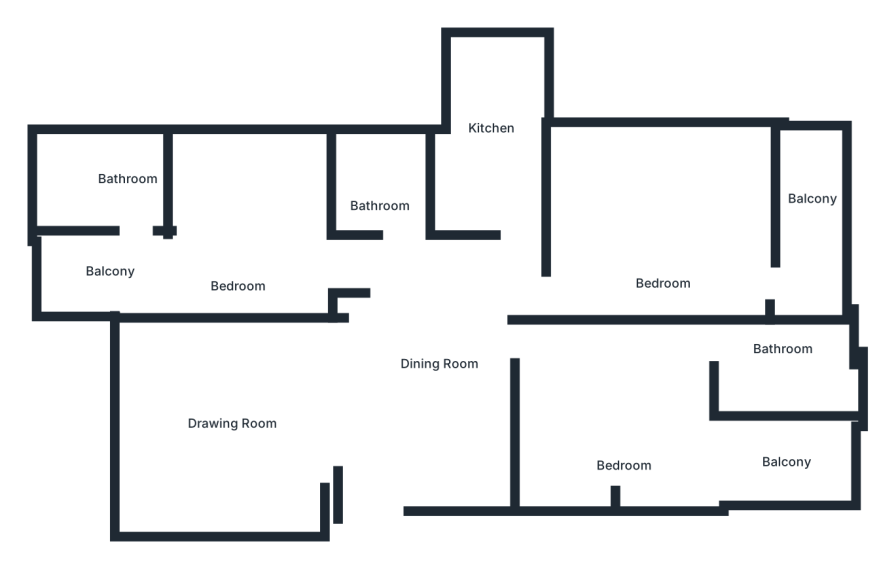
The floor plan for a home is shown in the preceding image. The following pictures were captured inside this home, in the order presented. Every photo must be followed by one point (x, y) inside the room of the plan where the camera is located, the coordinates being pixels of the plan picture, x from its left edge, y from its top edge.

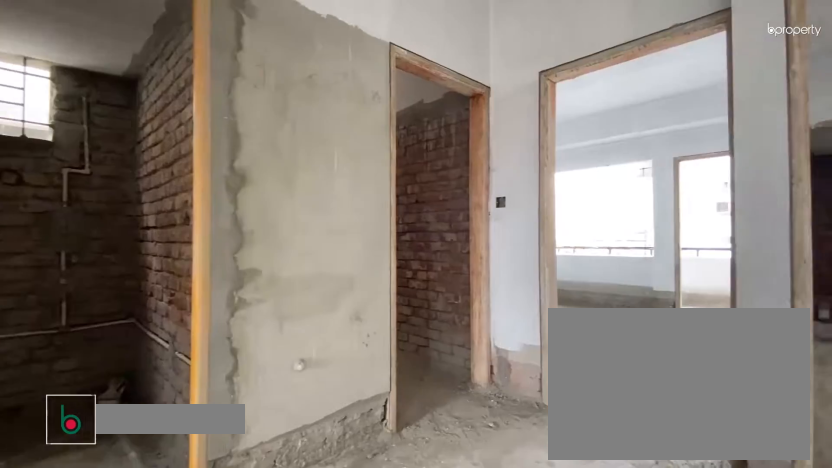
(443, 360)
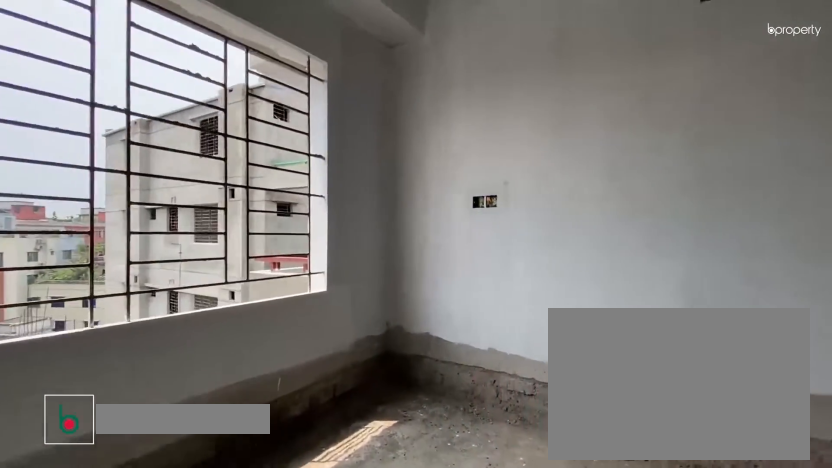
(234, 421)
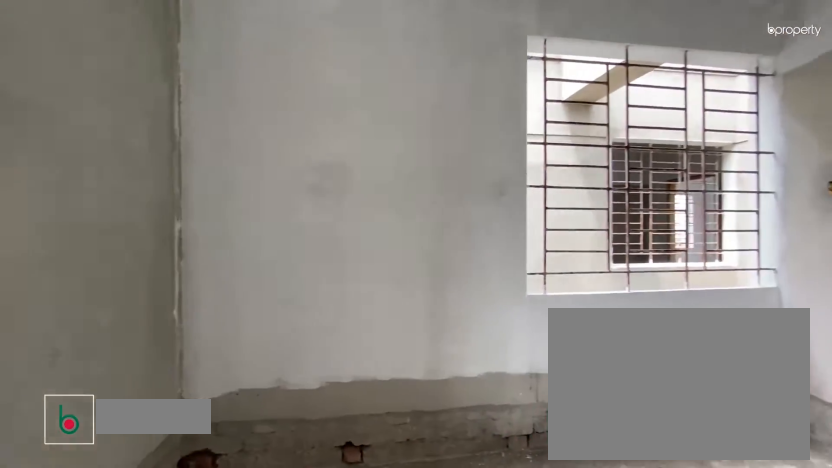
(239, 240)
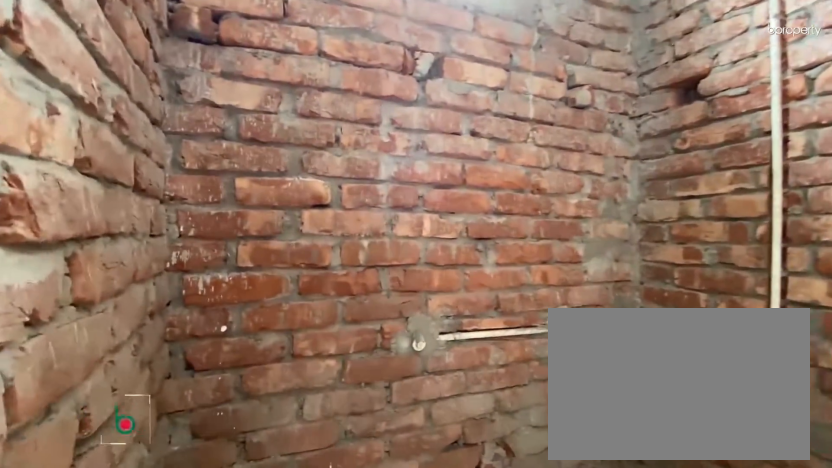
(118, 191)
